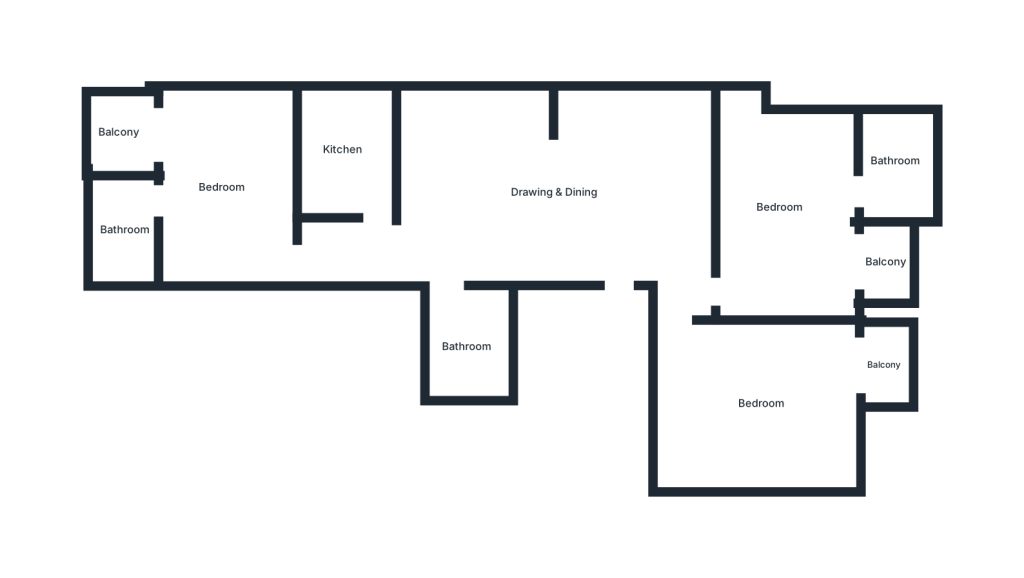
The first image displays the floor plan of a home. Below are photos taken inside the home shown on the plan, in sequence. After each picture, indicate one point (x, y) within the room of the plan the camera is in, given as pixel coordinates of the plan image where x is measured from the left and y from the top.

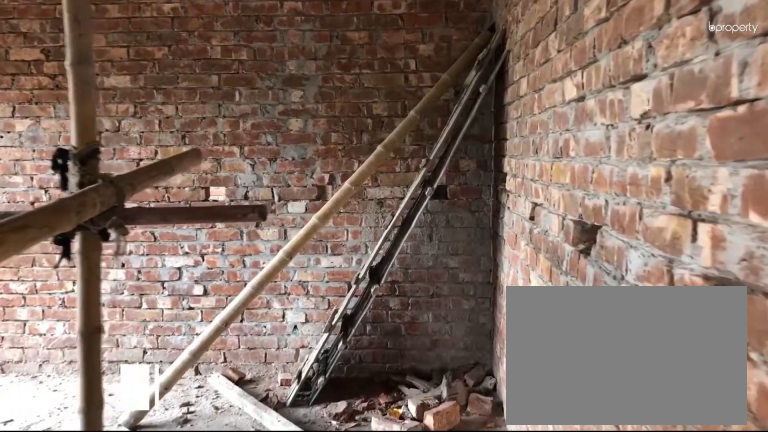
(758, 403)
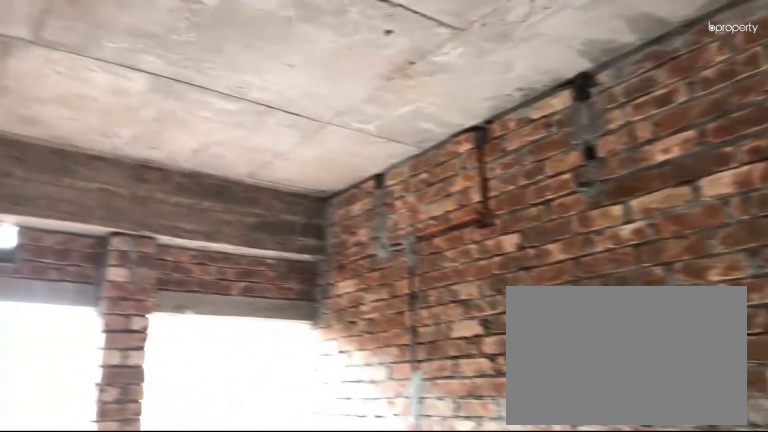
(759, 404)
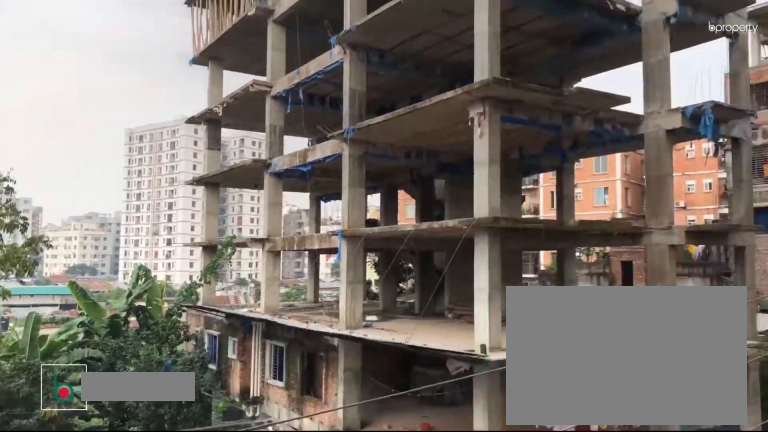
(882, 364)
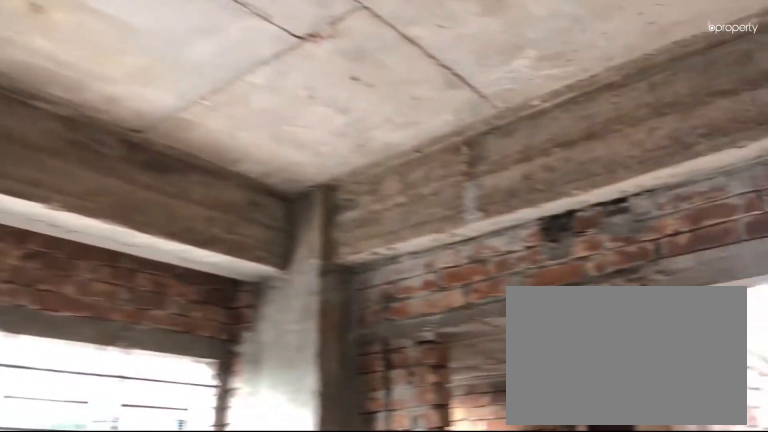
(777, 202)
